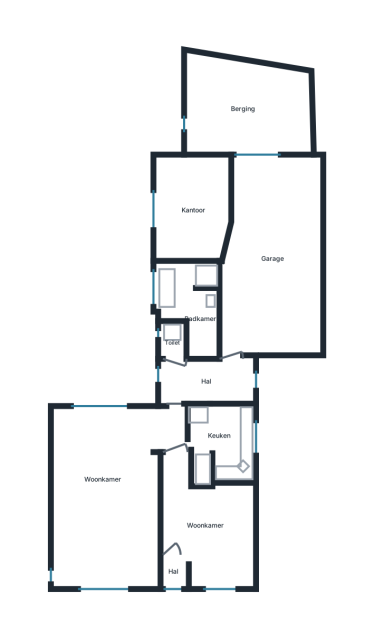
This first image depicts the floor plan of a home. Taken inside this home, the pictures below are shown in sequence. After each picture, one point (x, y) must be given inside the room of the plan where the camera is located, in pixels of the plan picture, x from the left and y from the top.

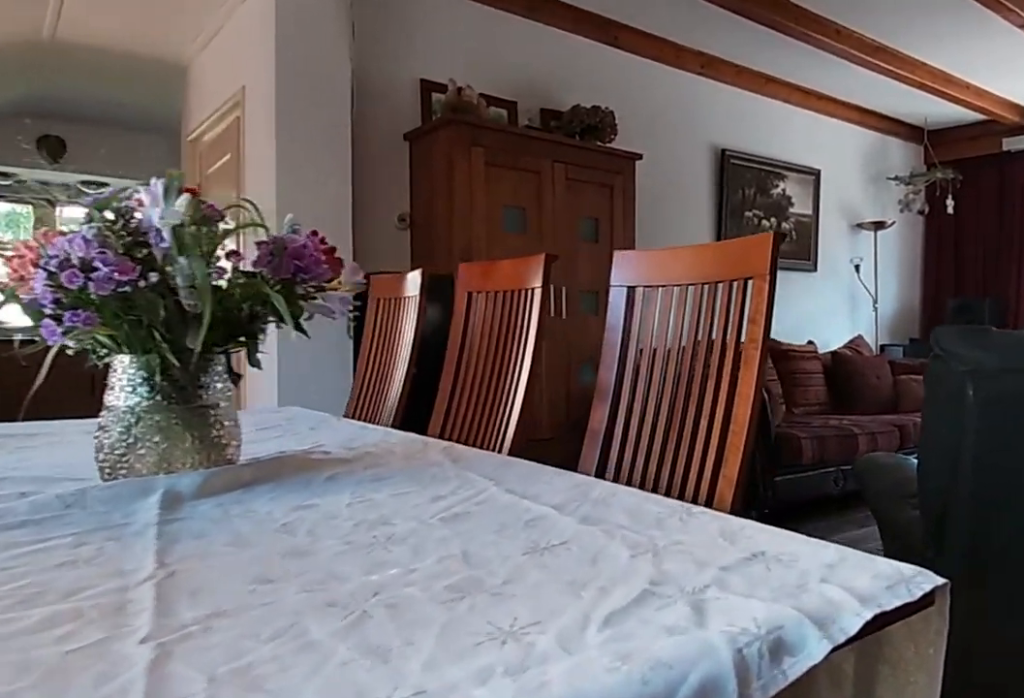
(61, 498)
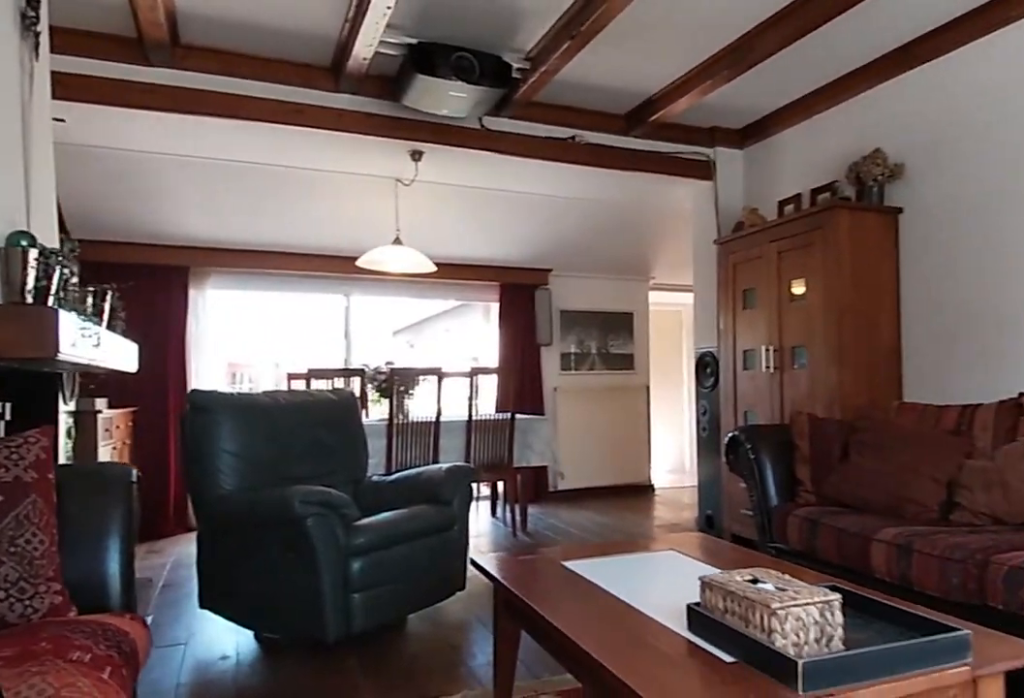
(104, 585)
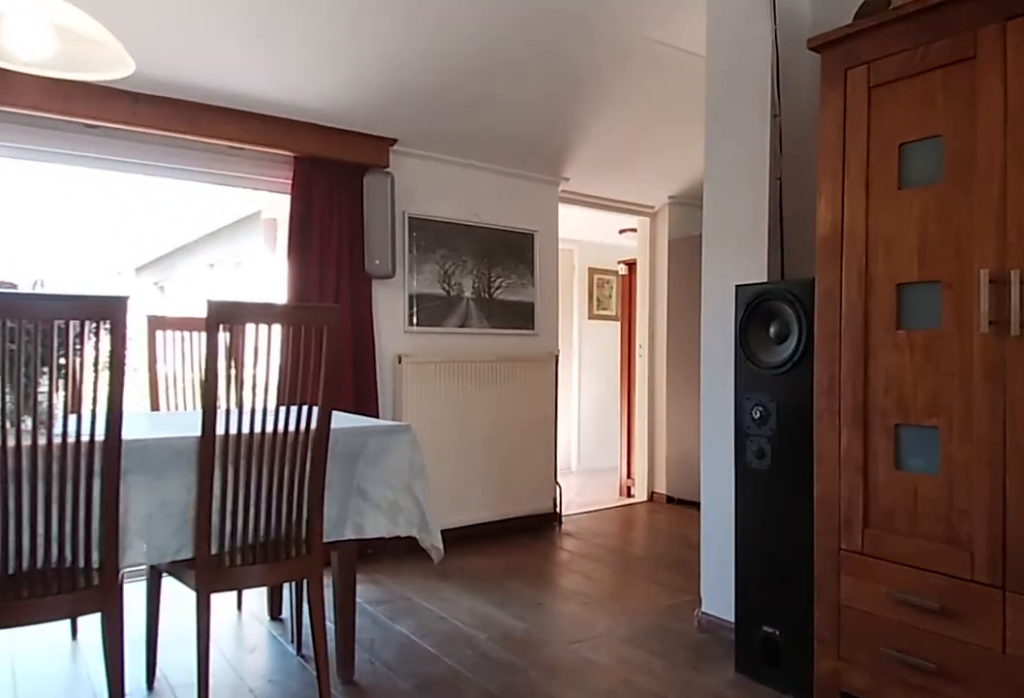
(104, 585)
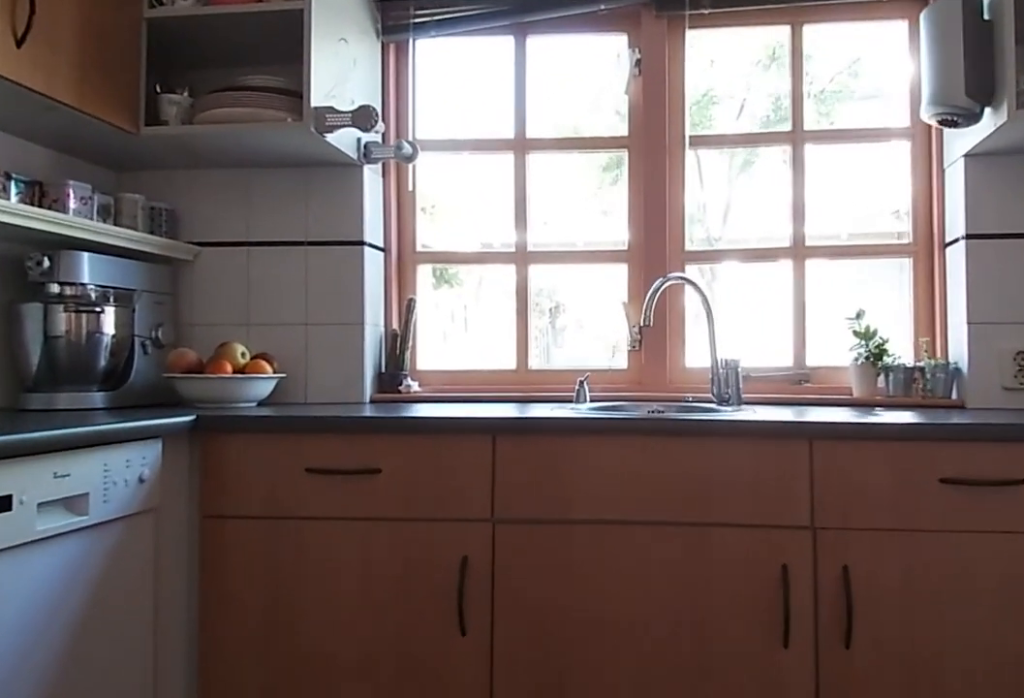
(223, 437)
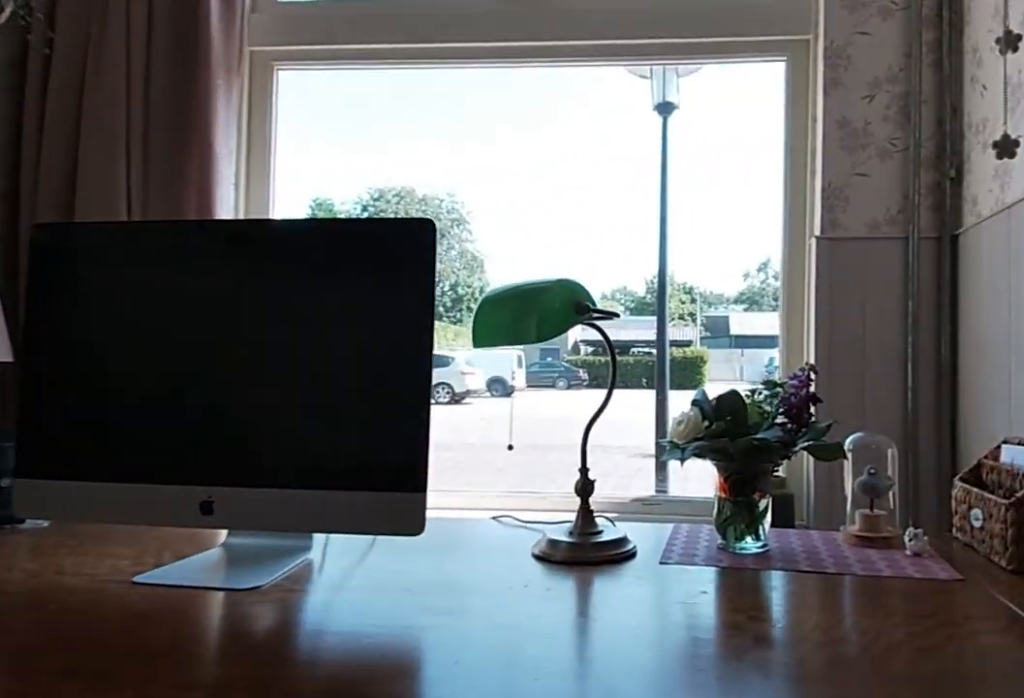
(207, 526)
